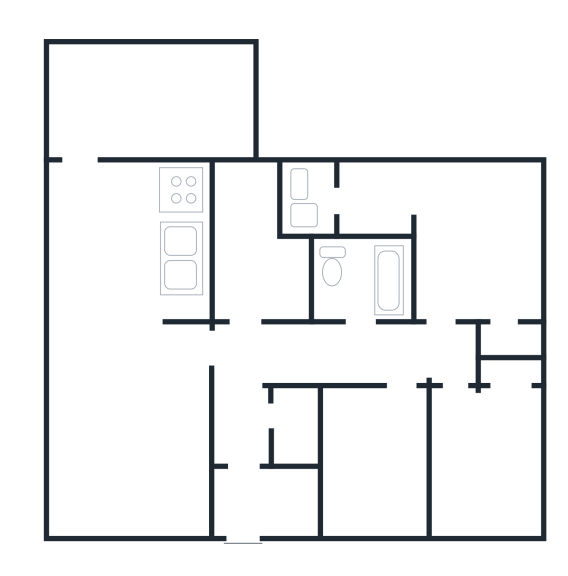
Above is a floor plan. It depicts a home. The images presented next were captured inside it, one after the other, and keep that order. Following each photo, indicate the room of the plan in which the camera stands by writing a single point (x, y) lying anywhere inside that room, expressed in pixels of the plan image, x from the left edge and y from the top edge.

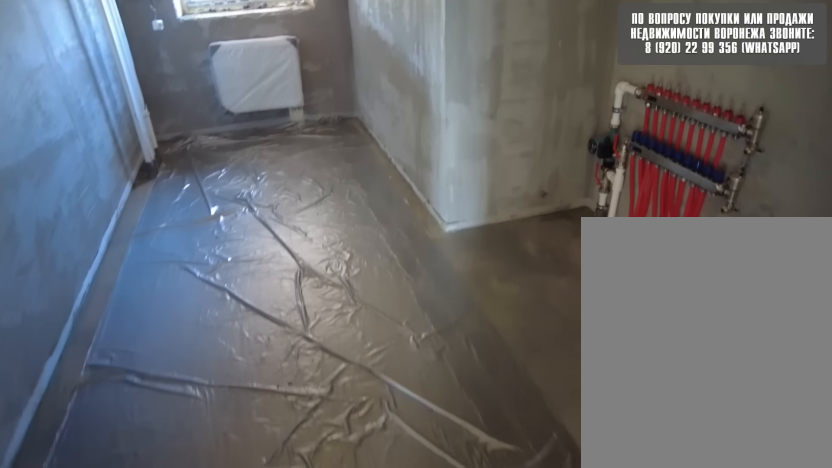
(265, 286)
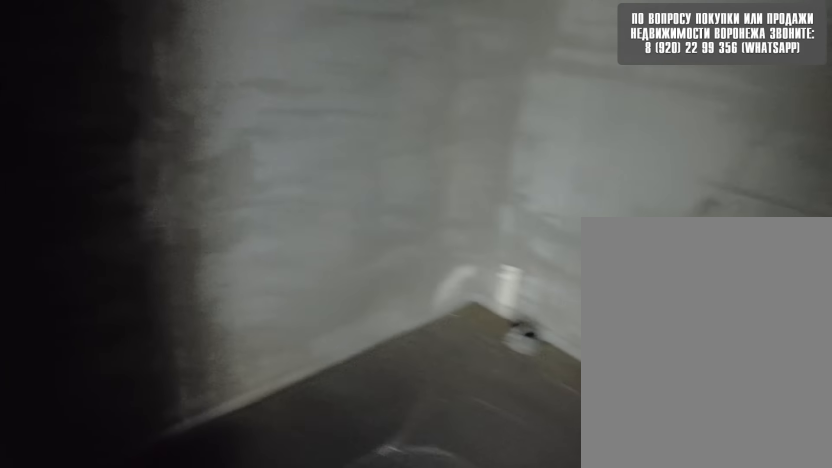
(376, 372)
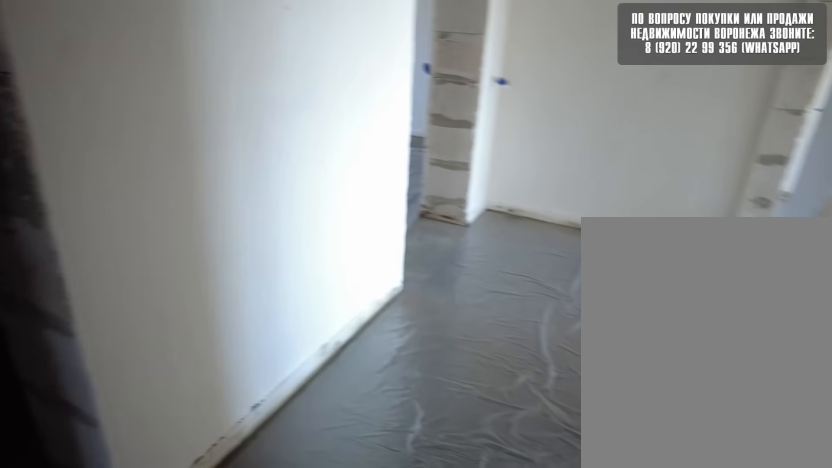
(377, 372)
